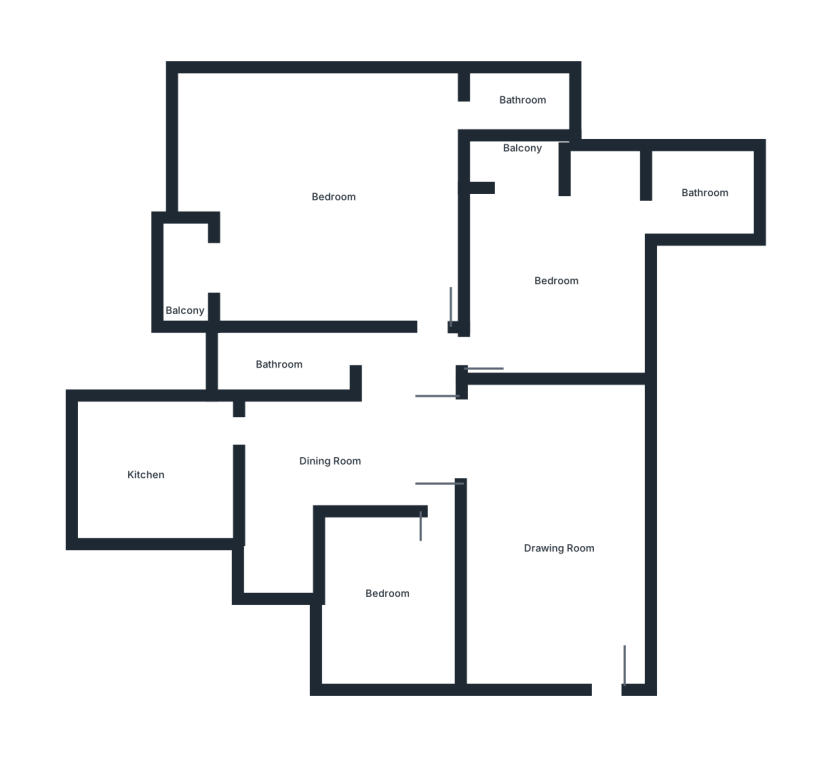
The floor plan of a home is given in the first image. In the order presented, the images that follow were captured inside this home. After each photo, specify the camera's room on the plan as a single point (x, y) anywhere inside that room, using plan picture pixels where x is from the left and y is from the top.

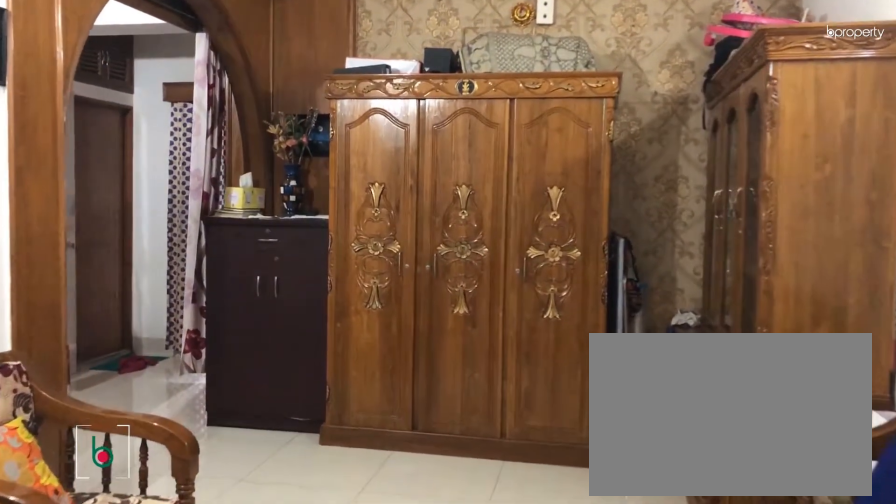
(557, 527)
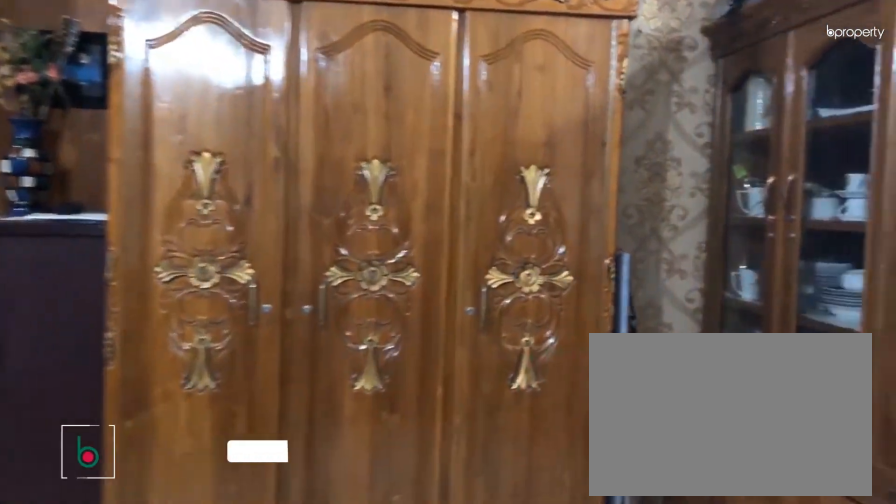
(557, 527)
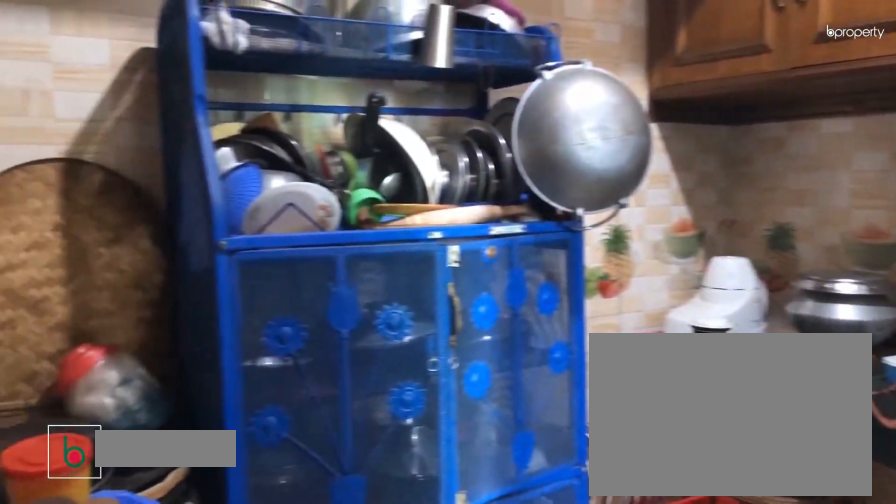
(156, 475)
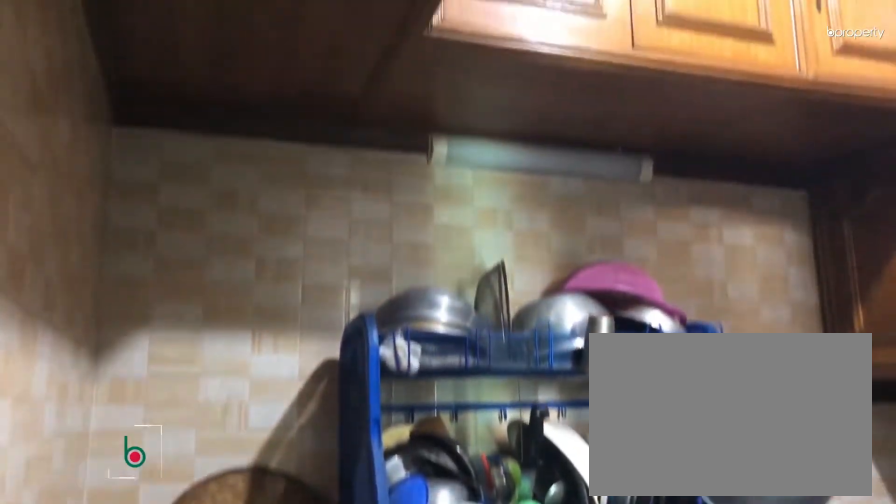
(156, 475)
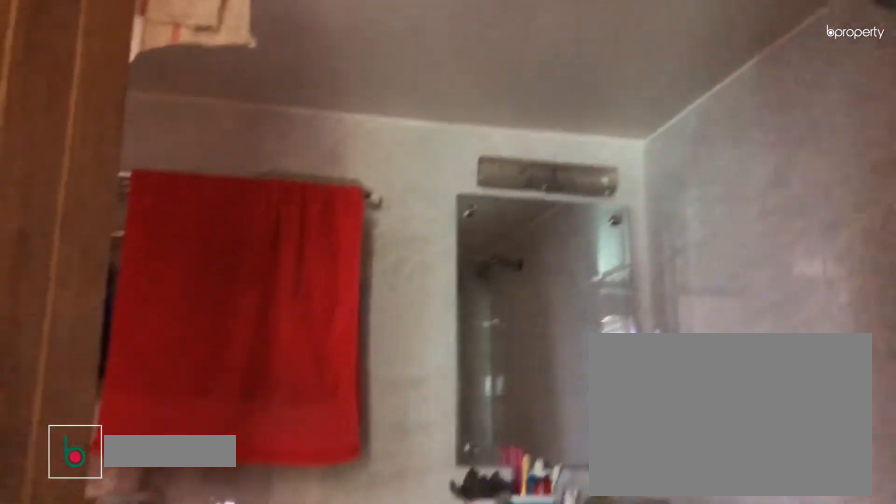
(279, 360)
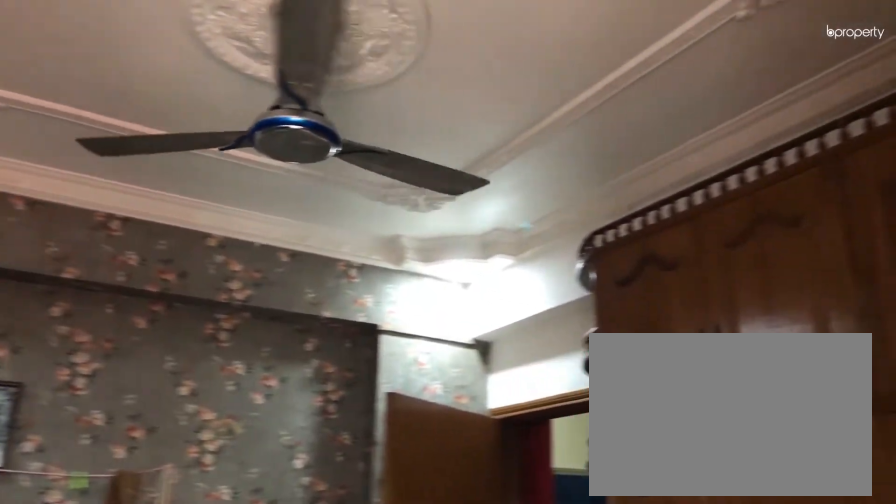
(546, 277)
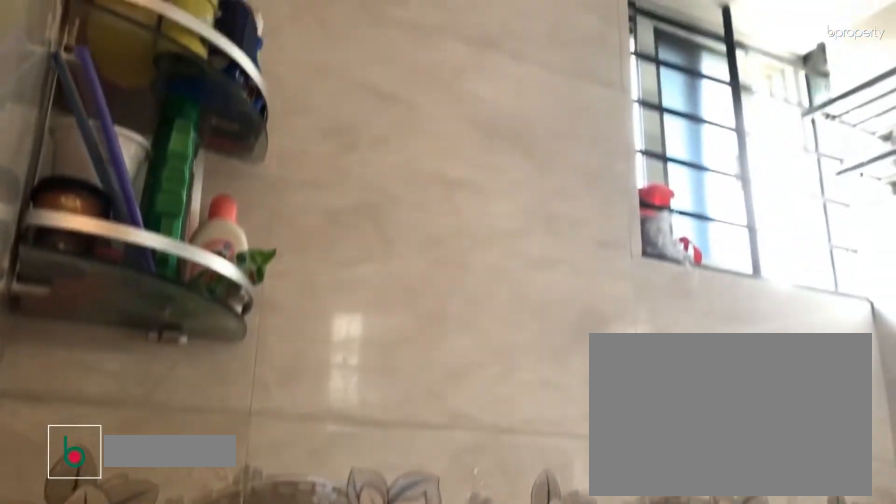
(702, 193)
